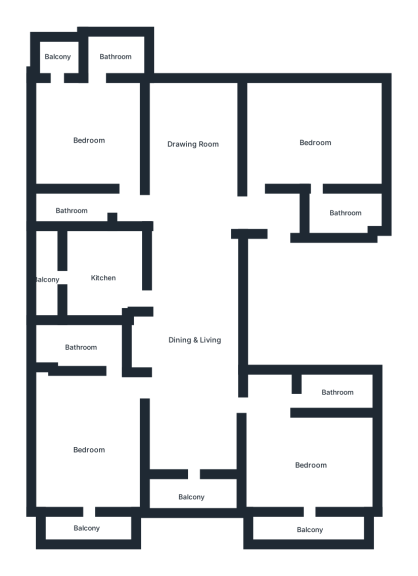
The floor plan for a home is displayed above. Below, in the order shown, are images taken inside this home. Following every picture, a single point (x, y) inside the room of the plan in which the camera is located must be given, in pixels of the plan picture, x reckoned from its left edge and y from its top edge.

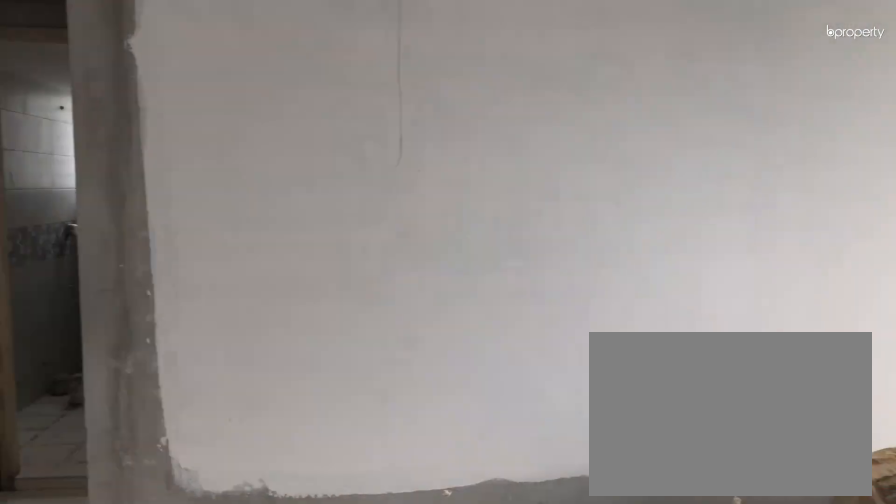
(193, 144)
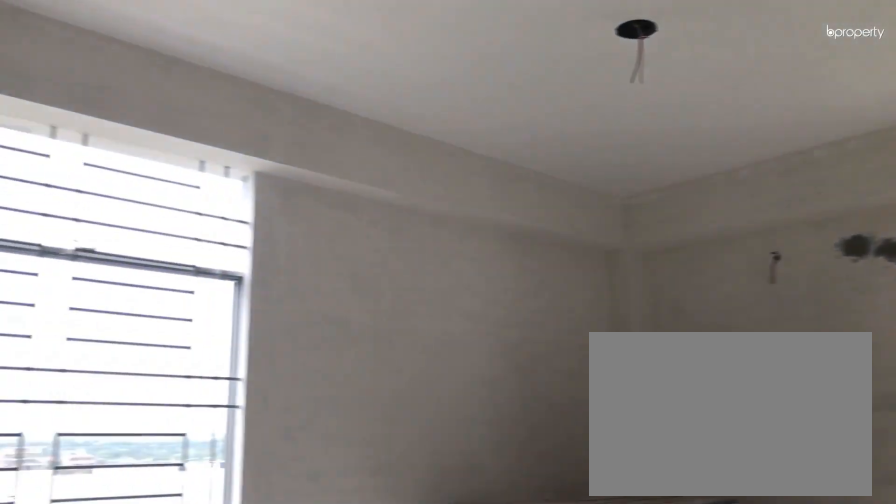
(316, 141)
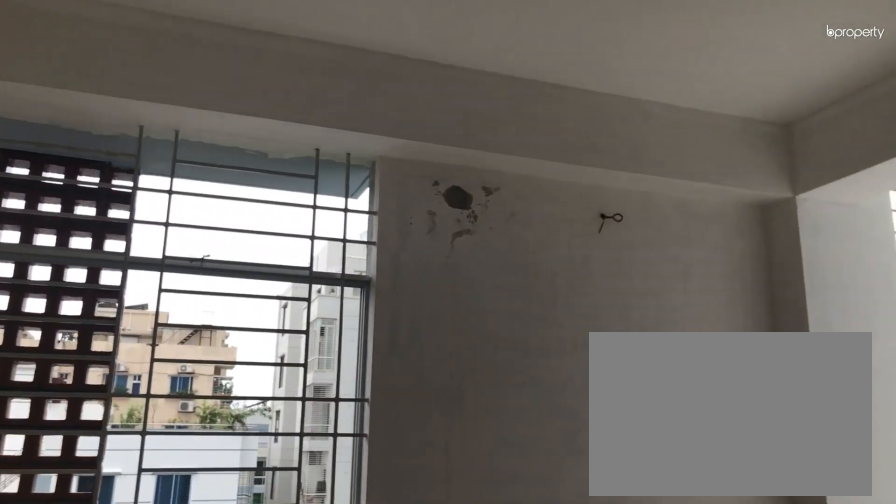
(90, 139)
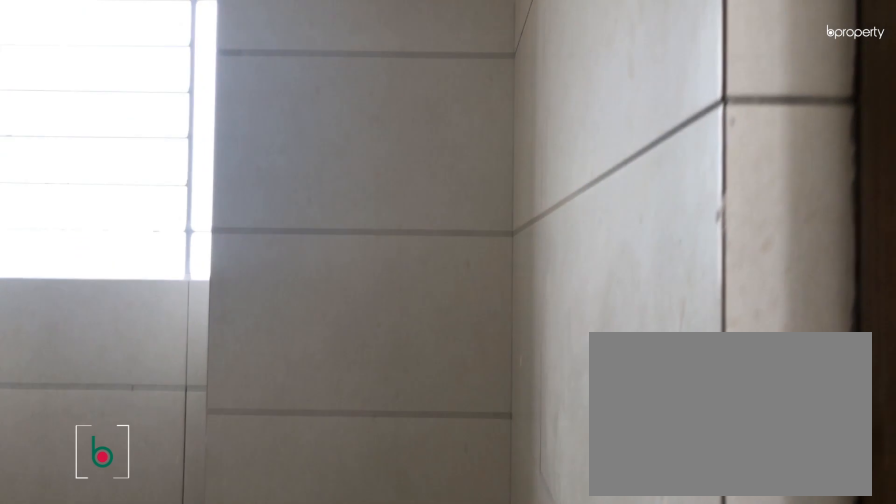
(114, 56)
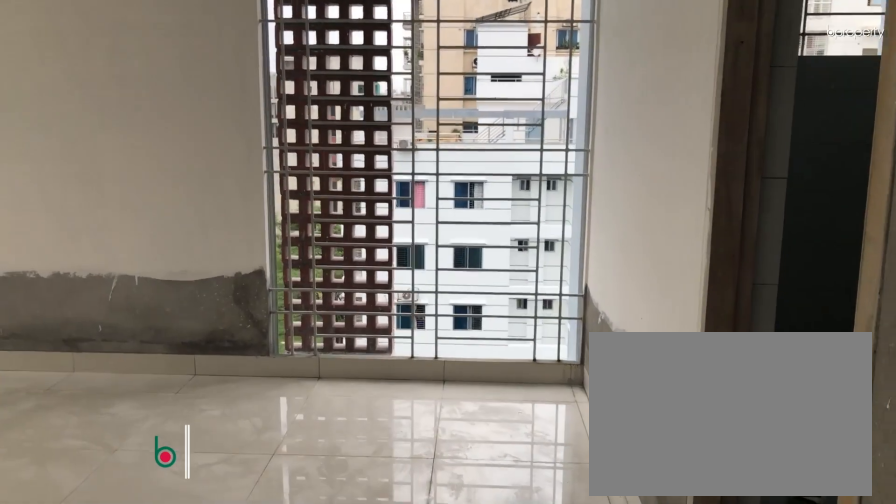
(88, 450)
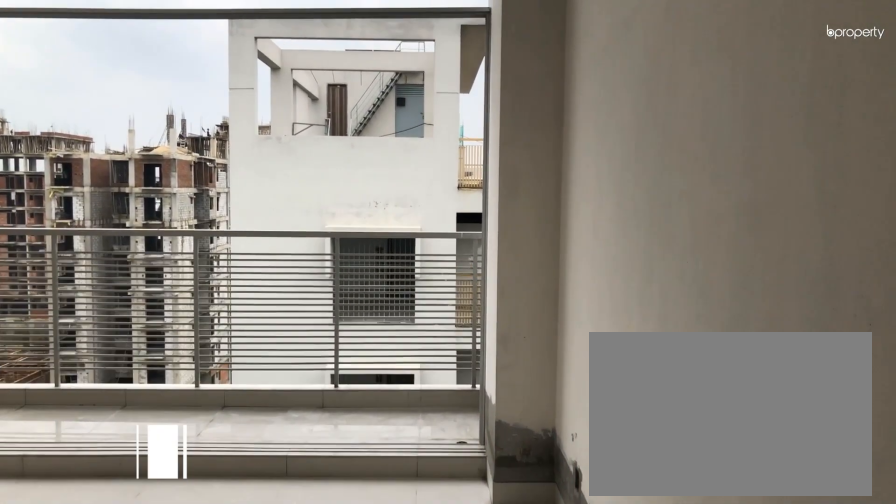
(312, 465)
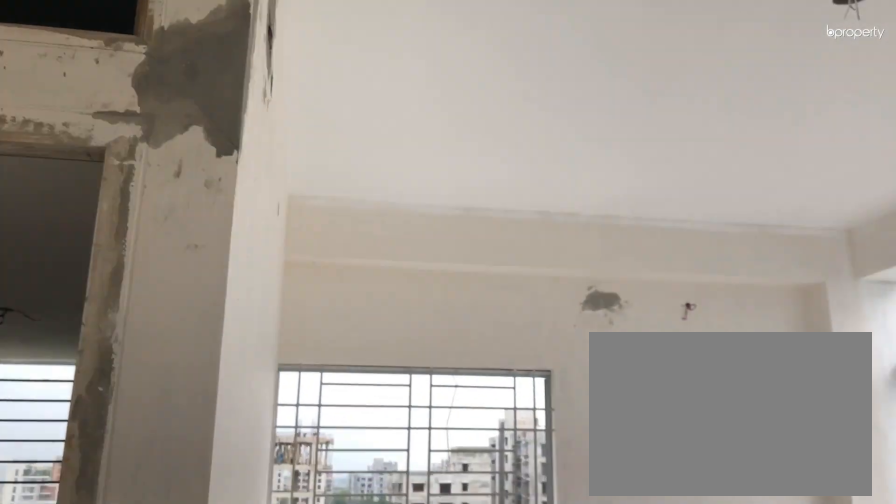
(312, 465)
